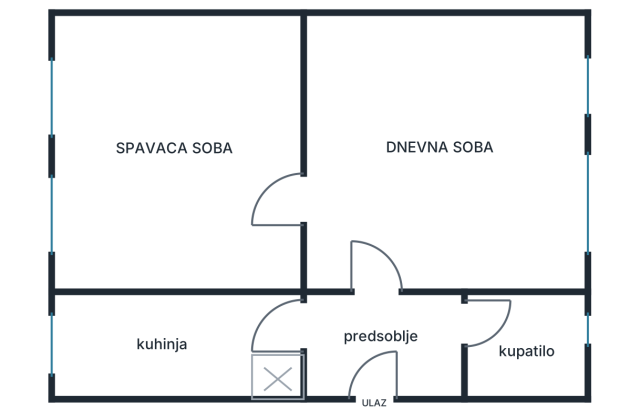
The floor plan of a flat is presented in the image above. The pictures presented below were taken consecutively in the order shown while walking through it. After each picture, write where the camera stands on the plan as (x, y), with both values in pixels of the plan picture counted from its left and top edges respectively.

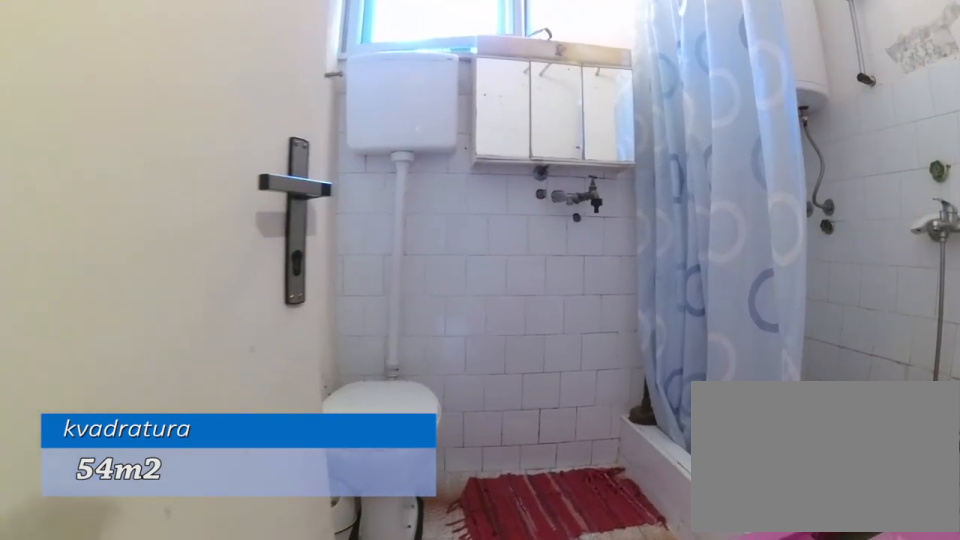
(456, 331)
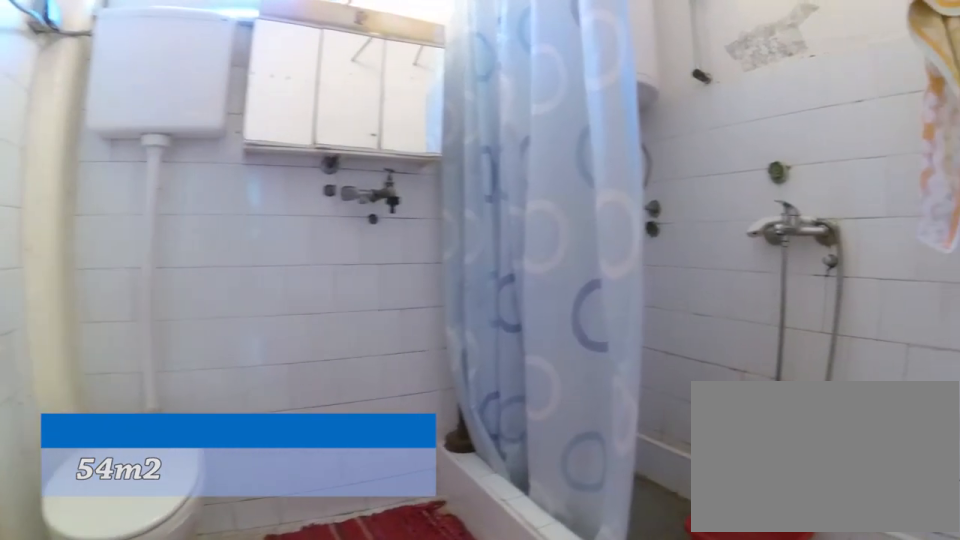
(464, 336)
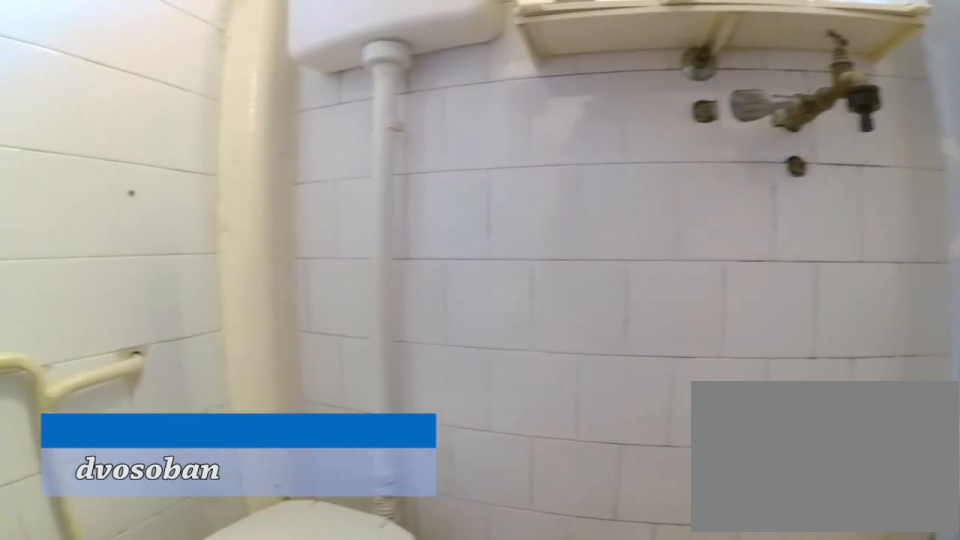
(532, 364)
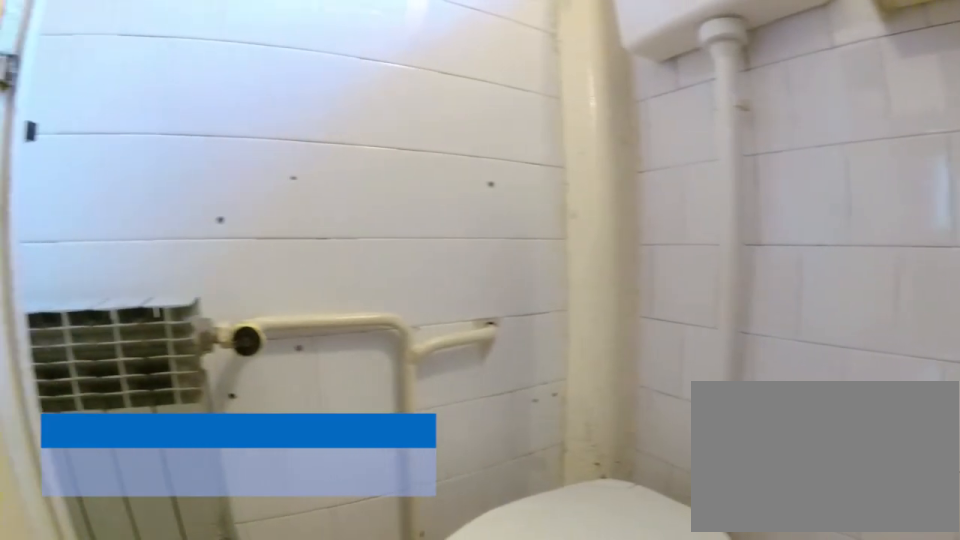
(531, 360)
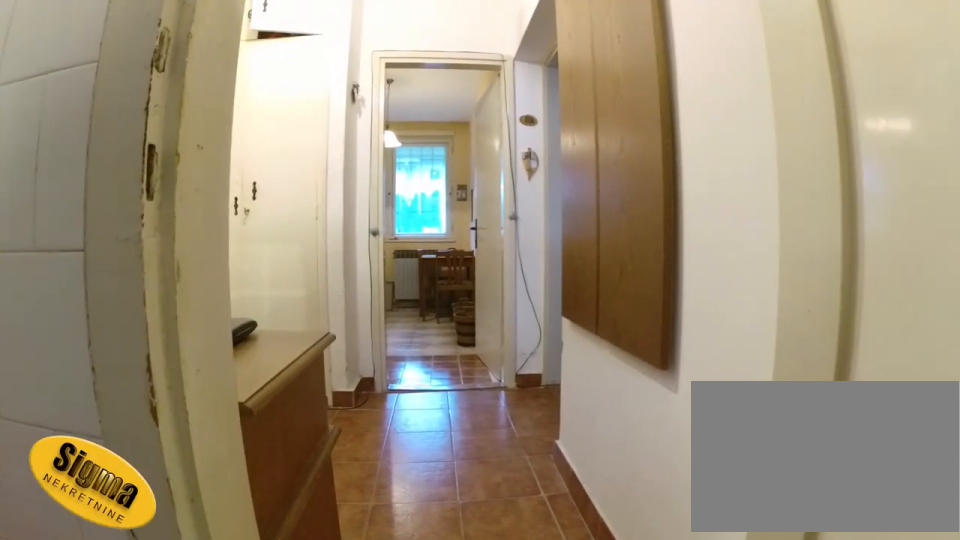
(495, 335)
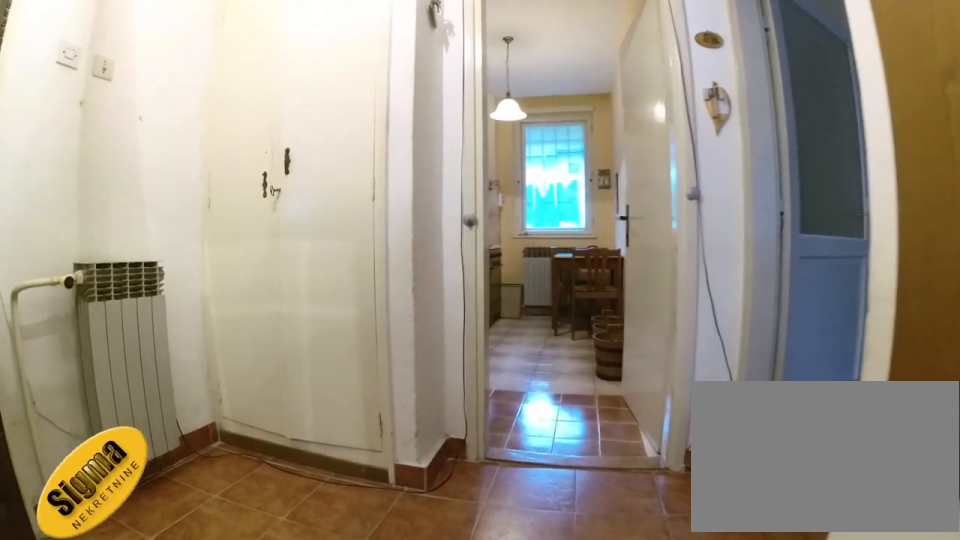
(439, 335)
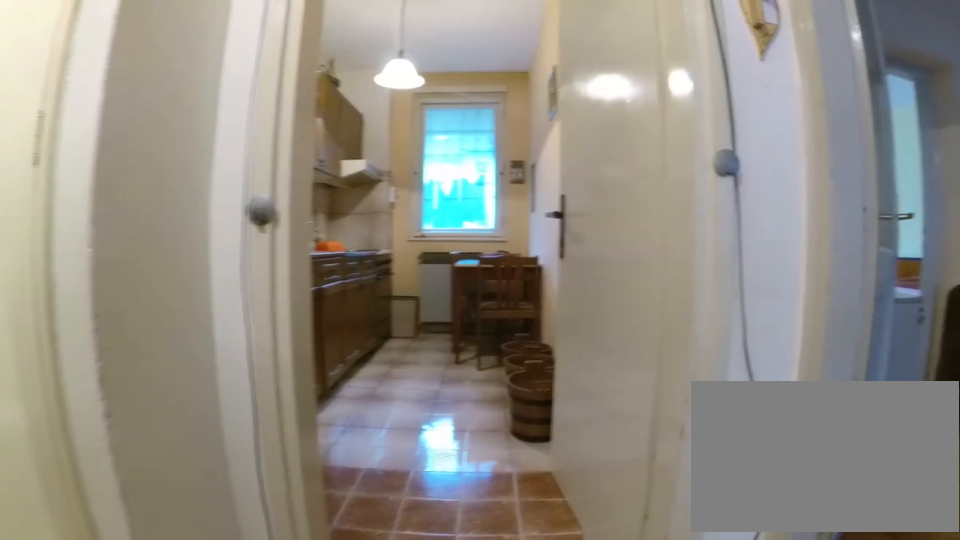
(392, 338)
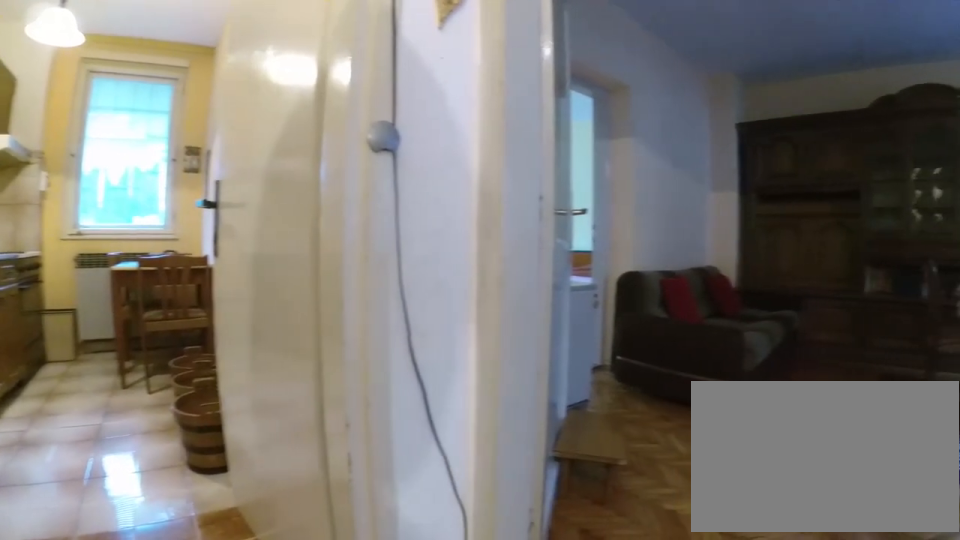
(386, 341)
